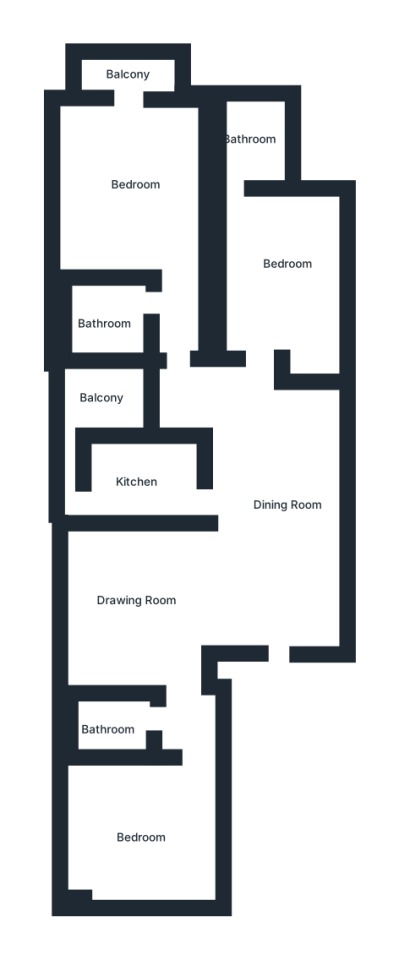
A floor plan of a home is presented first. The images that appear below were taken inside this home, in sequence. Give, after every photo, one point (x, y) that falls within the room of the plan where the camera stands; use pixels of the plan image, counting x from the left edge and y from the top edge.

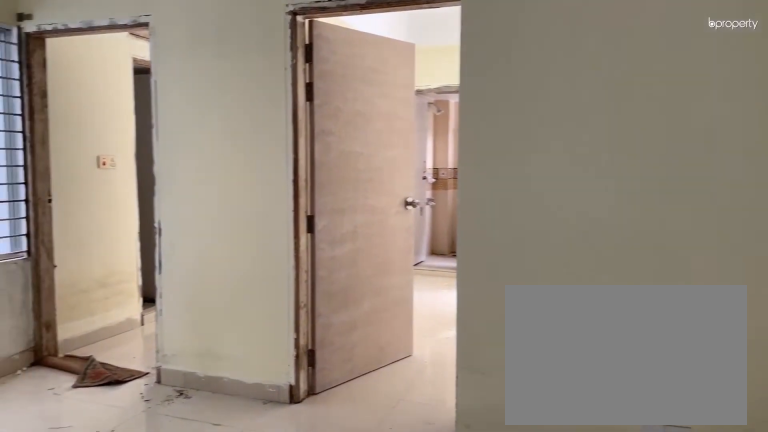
(274, 492)
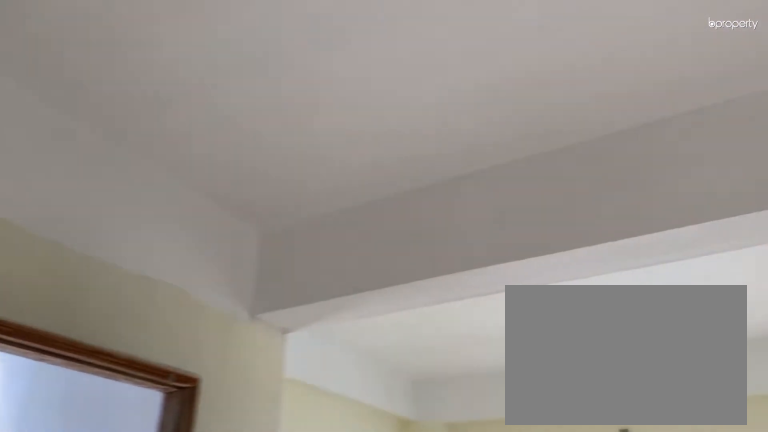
(274, 492)
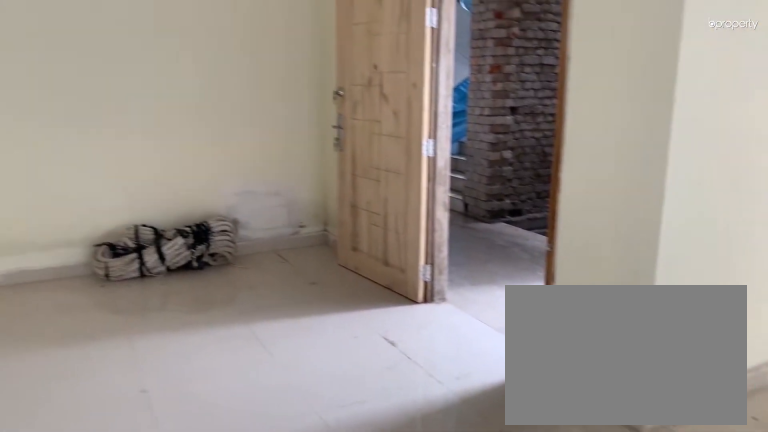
(128, 593)
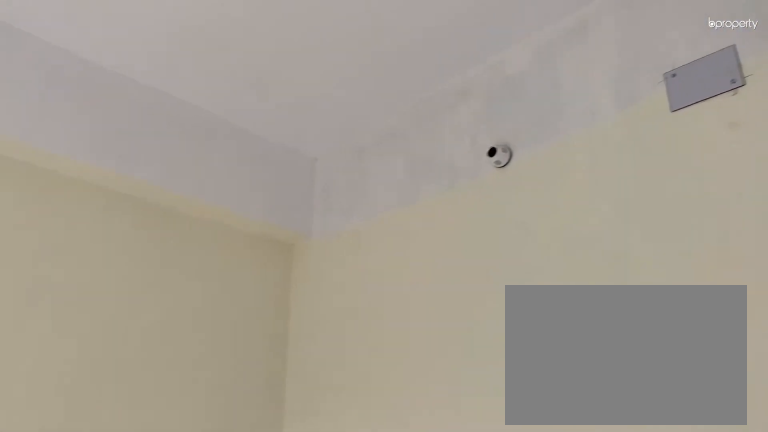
(140, 834)
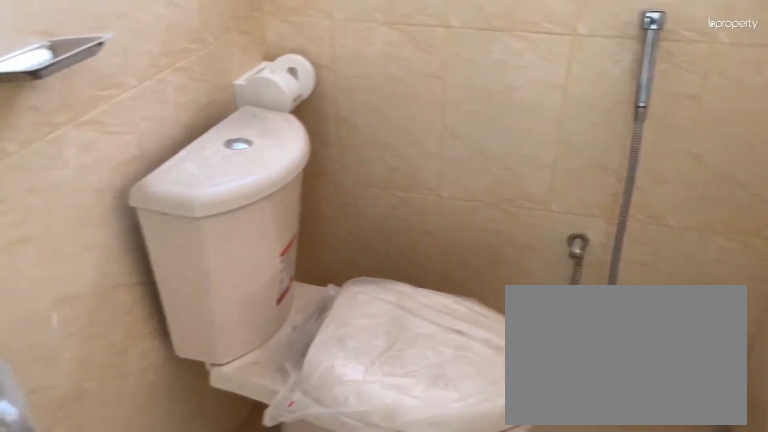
(116, 720)
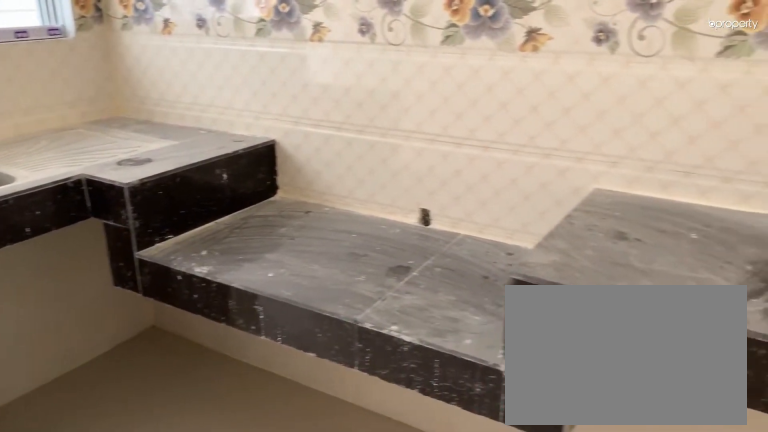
(141, 477)
